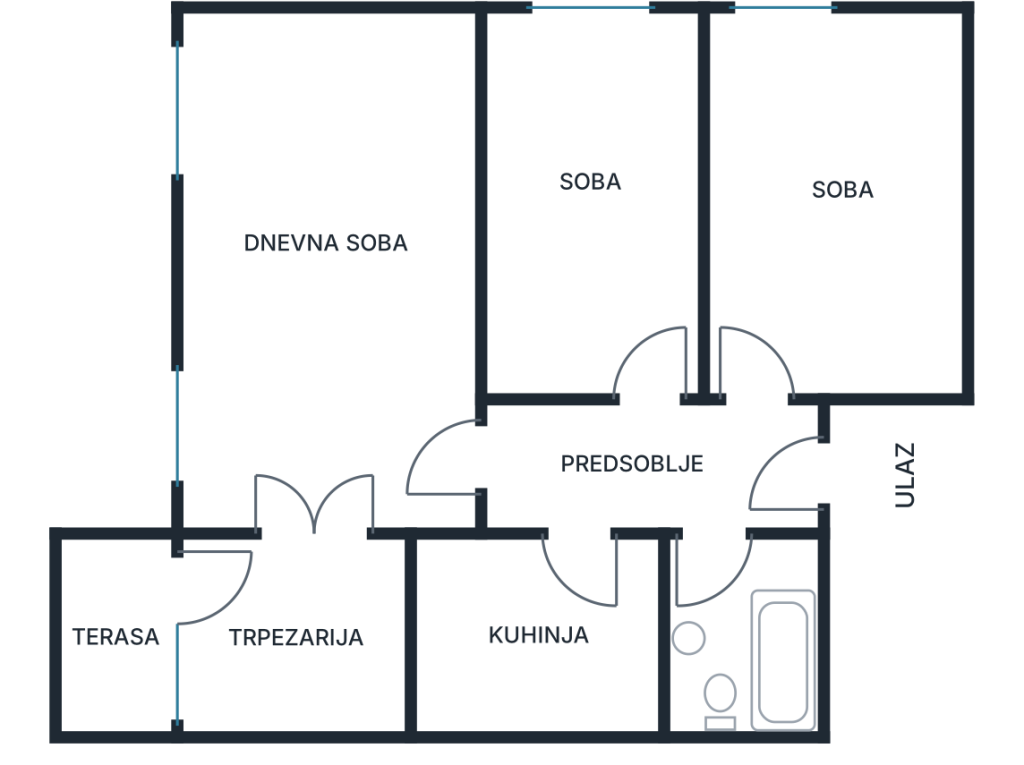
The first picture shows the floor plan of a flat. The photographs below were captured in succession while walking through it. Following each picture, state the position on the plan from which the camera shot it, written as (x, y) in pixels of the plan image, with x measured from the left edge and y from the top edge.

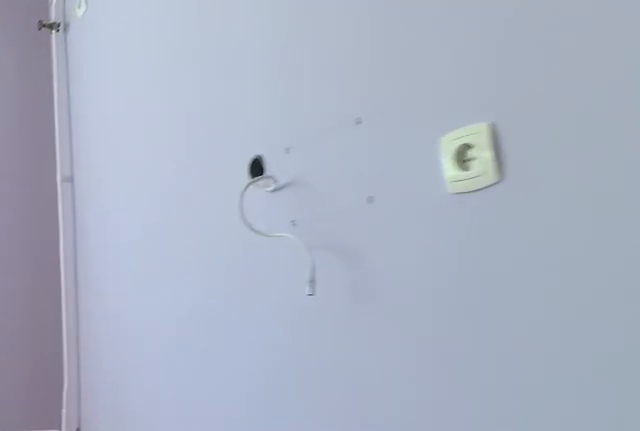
(913, 155)
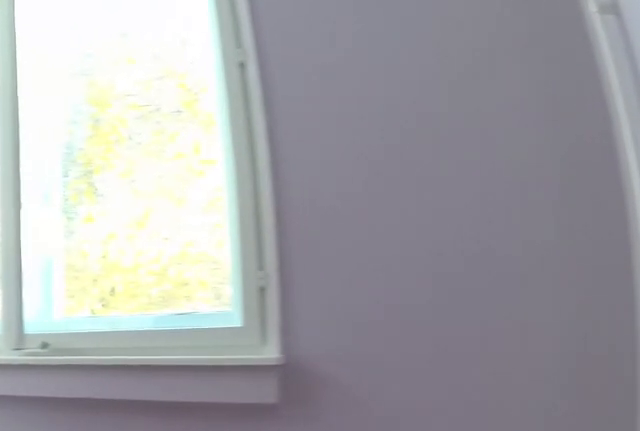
(935, 136)
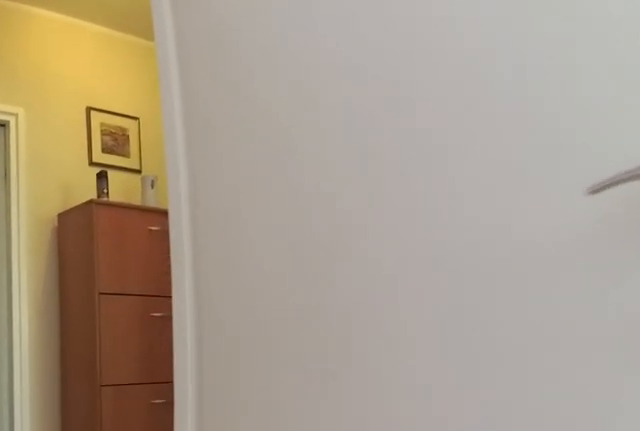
(835, 315)
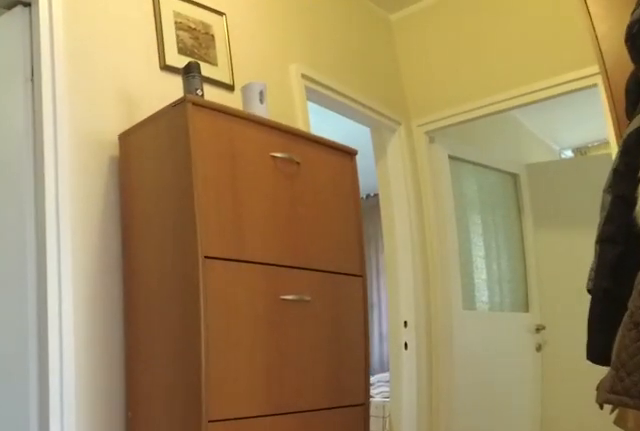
(780, 420)
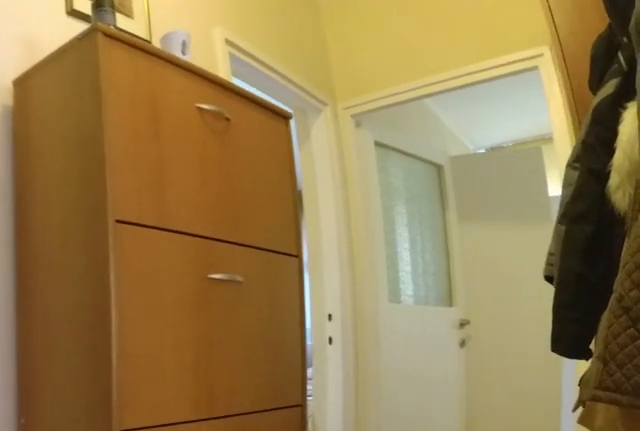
(764, 452)
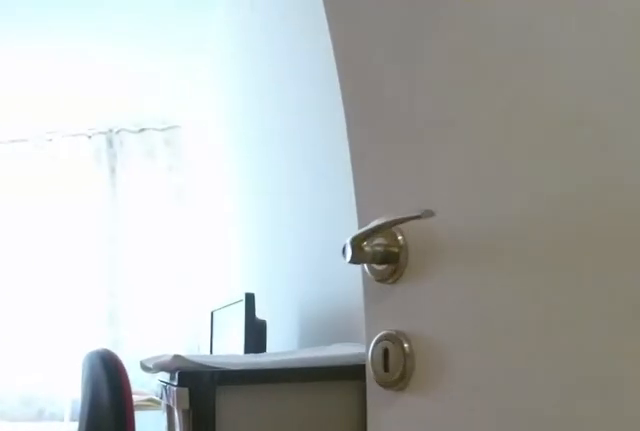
(652, 395)
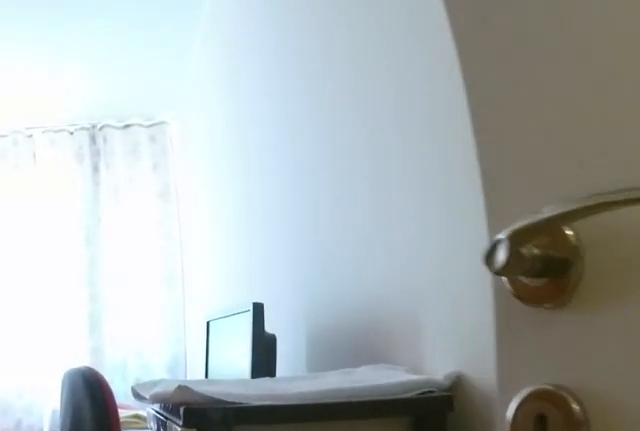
(647, 375)
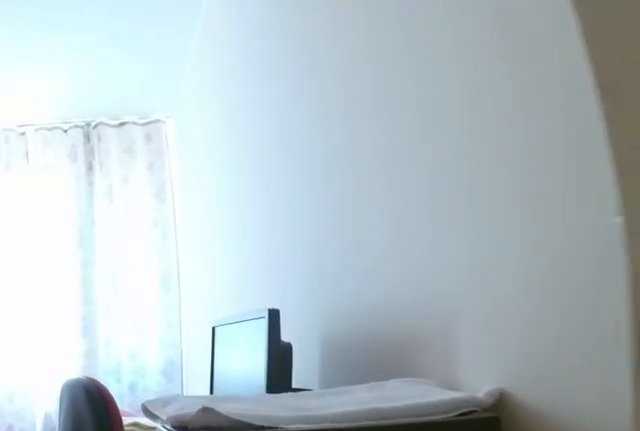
(646, 364)
